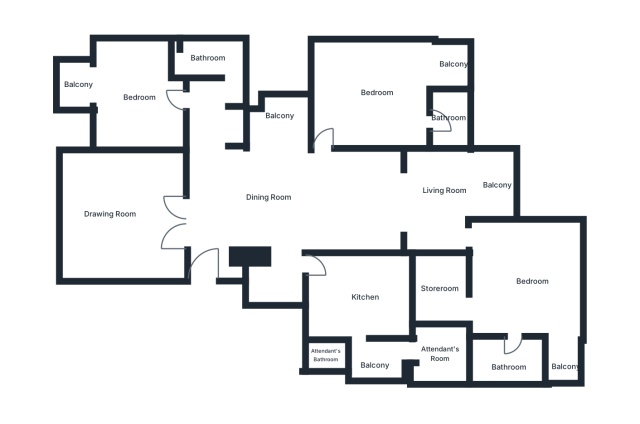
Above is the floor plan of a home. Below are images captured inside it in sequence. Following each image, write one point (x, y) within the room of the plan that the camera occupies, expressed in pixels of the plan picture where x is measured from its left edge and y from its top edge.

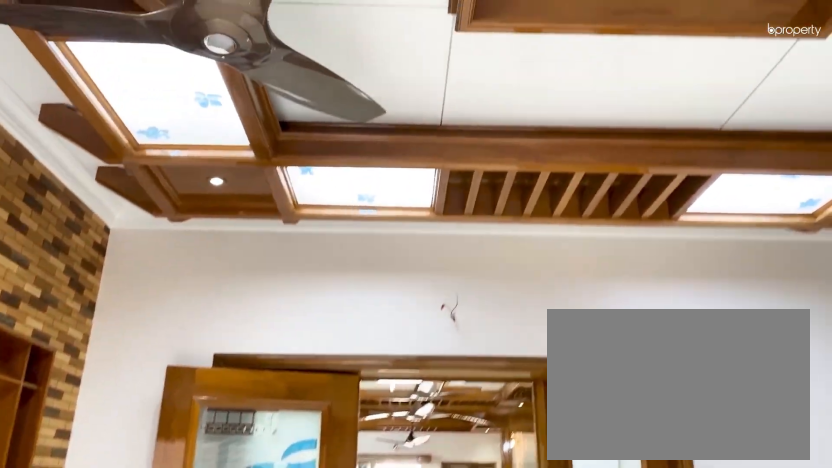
(110, 212)
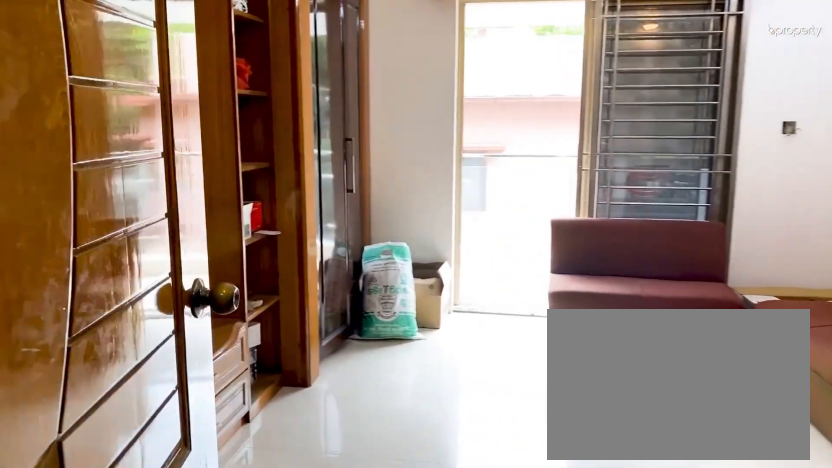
(181, 93)
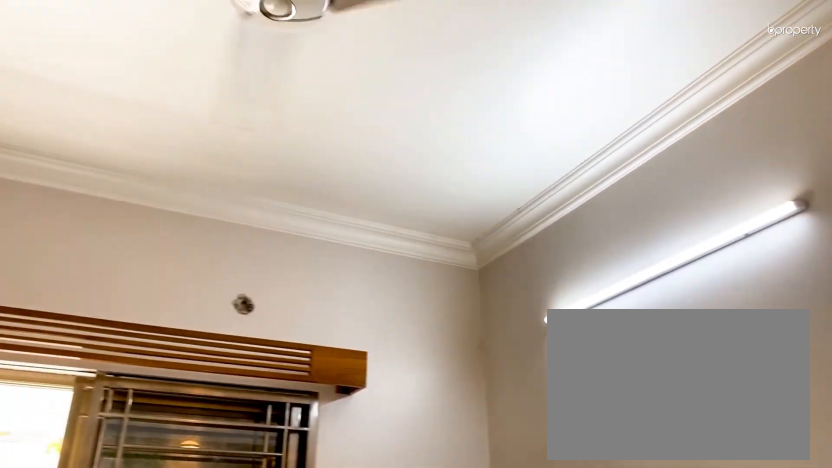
(139, 91)
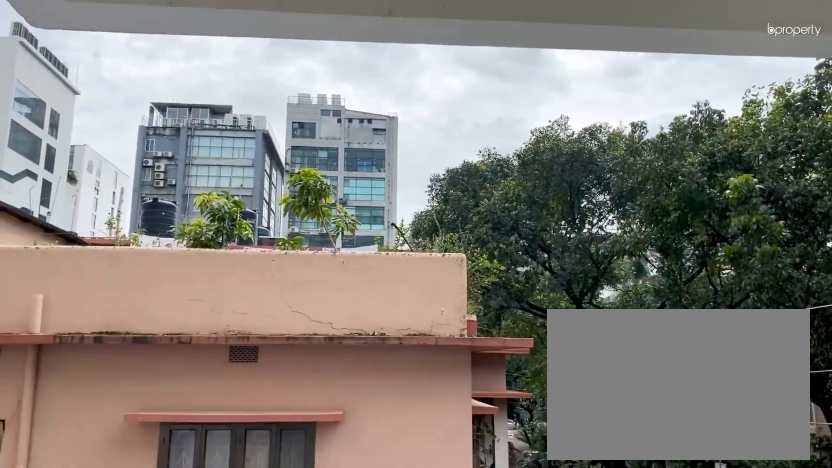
(75, 88)
